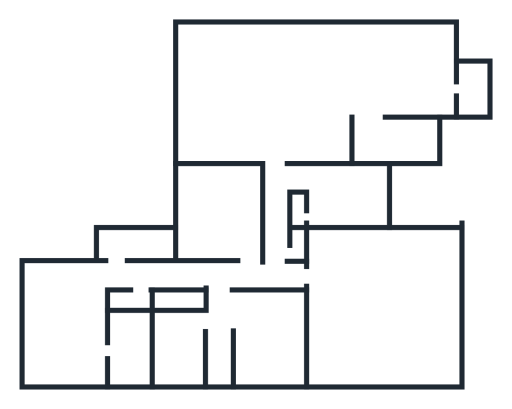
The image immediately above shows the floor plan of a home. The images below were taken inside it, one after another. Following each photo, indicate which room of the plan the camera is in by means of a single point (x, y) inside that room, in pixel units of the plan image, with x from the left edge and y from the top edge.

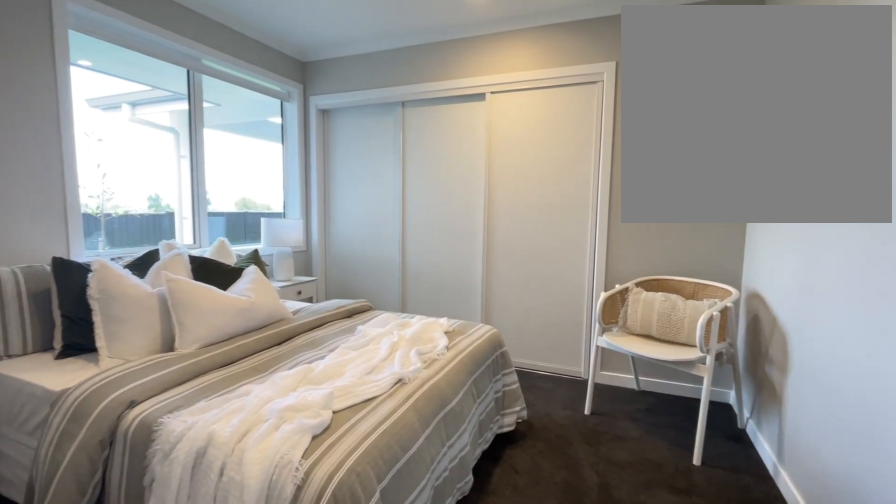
(220, 212)
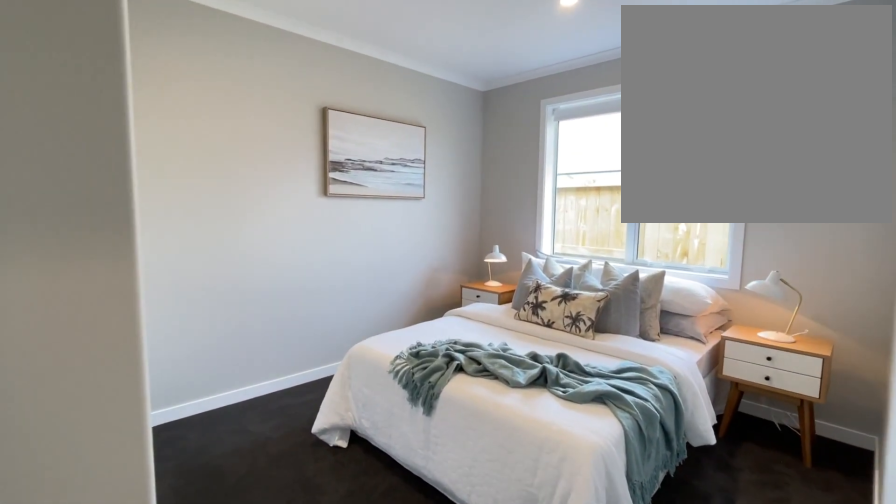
(269, 339)
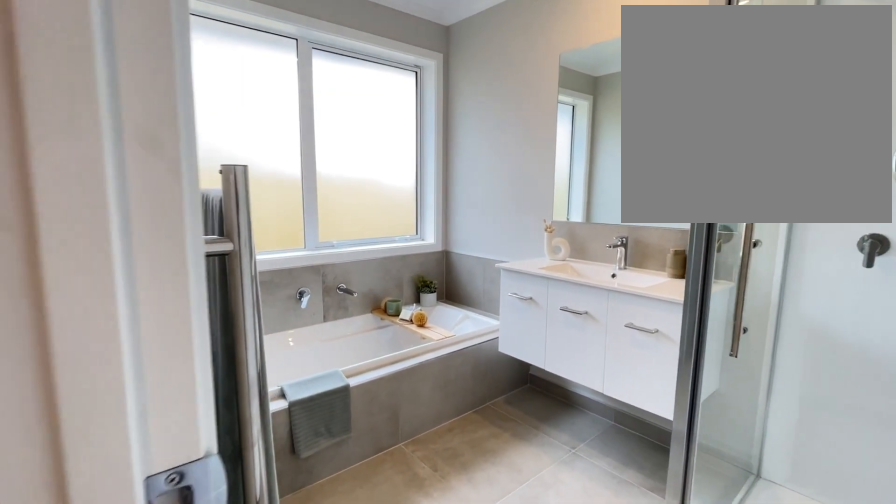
(178, 348)
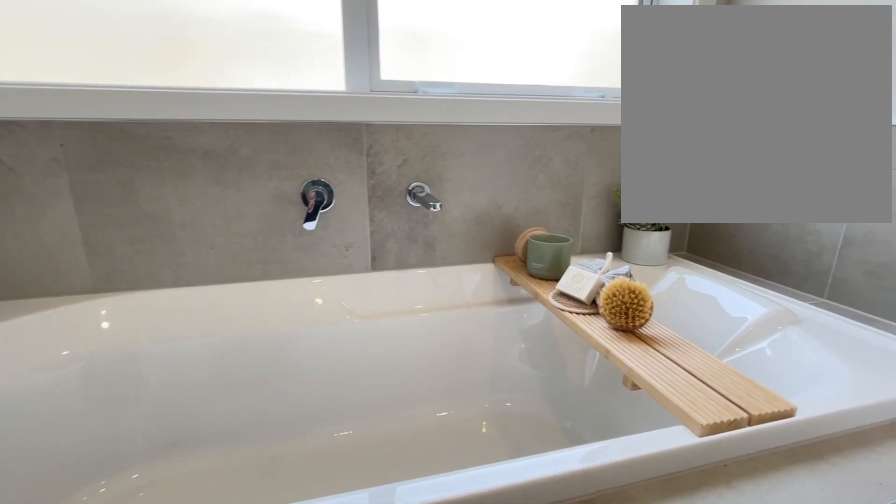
(178, 348)
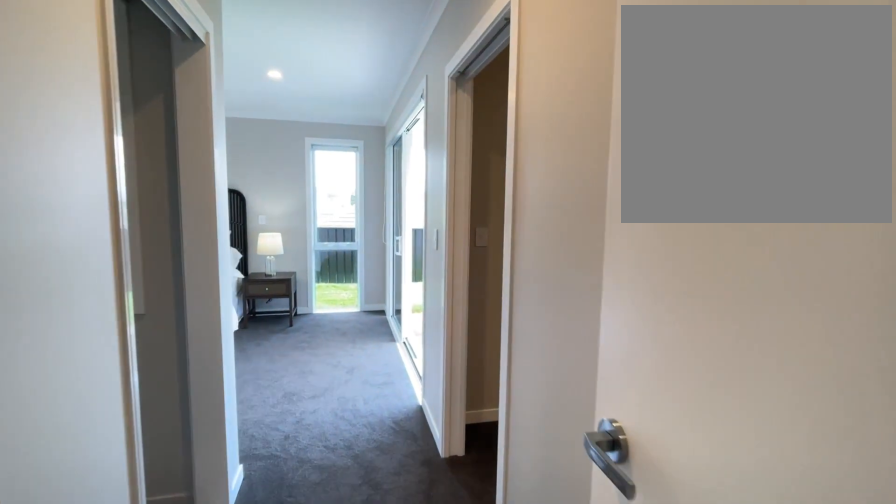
(182, 274)
